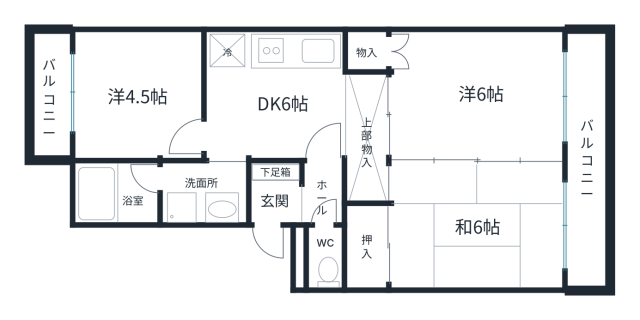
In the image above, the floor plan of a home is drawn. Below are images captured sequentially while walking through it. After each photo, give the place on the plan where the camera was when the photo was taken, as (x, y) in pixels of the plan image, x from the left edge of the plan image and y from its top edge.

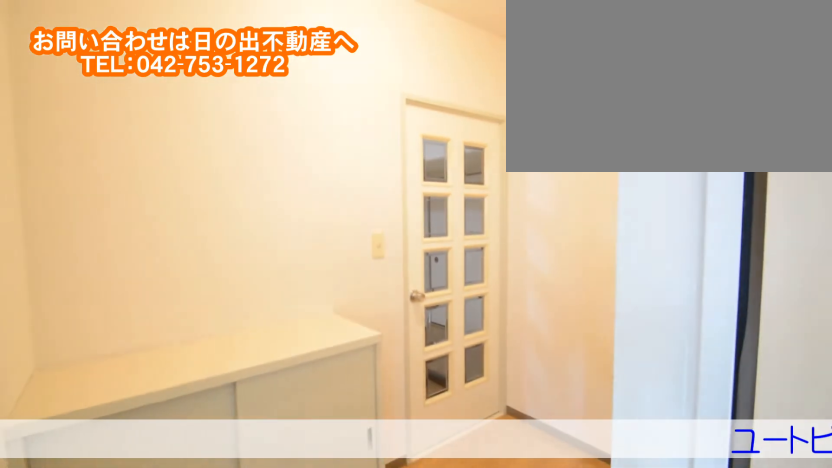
(302, 218)
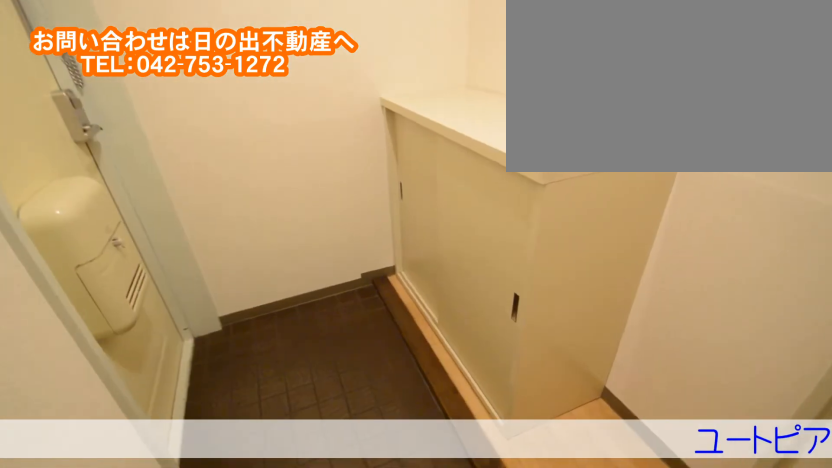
(302, 218)
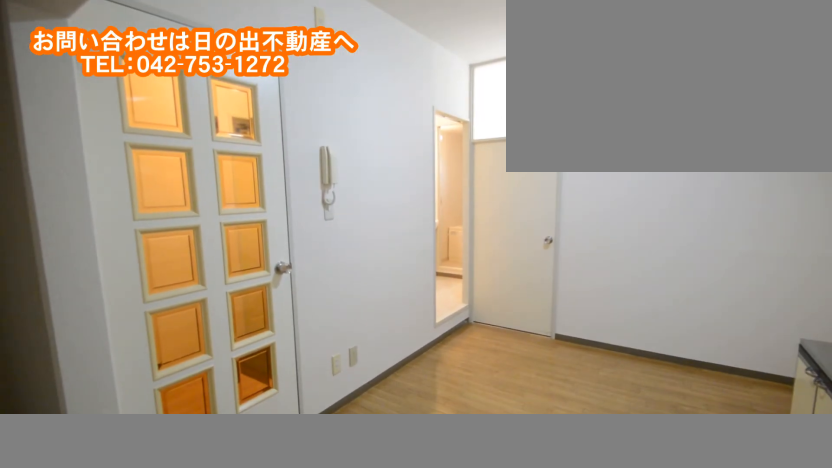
(294, 141)
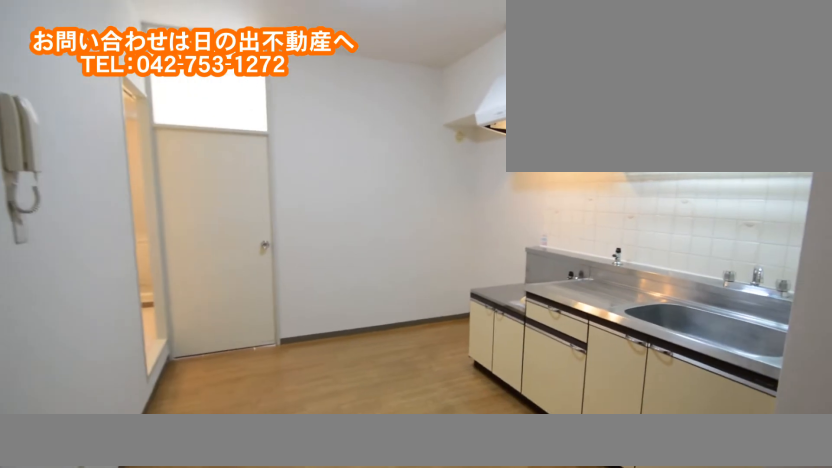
(294, 142)
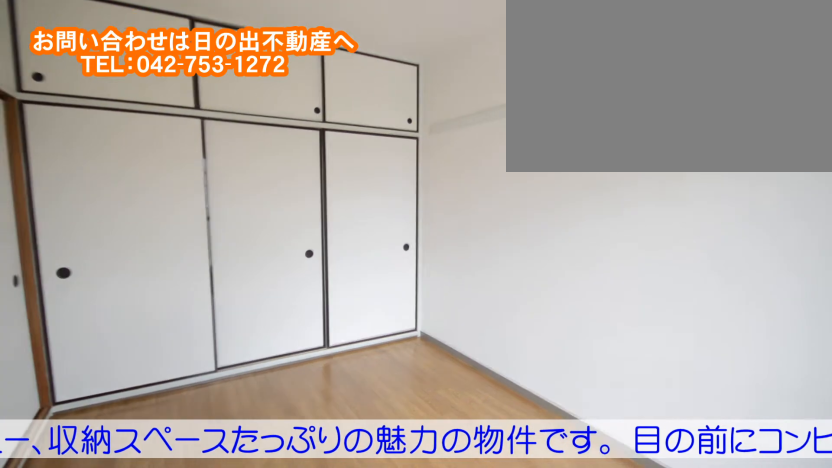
(526, 114)
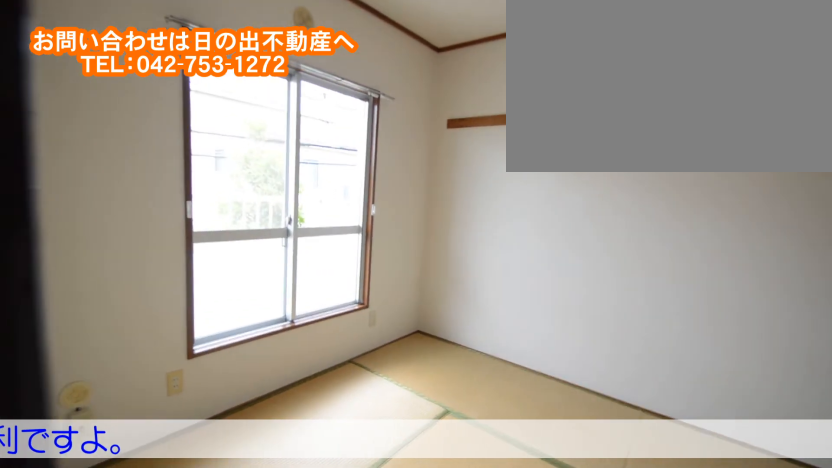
(522, 117)
